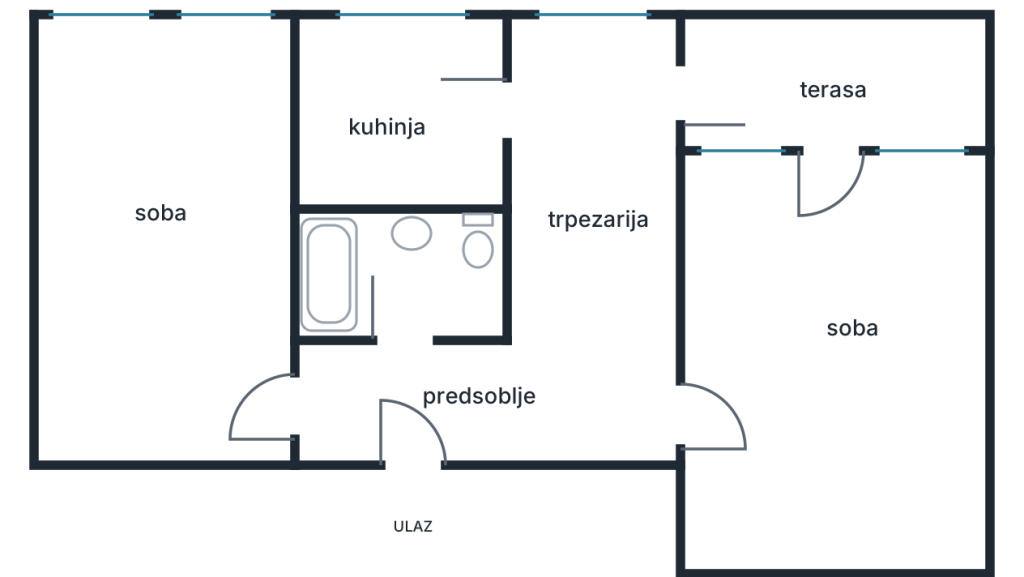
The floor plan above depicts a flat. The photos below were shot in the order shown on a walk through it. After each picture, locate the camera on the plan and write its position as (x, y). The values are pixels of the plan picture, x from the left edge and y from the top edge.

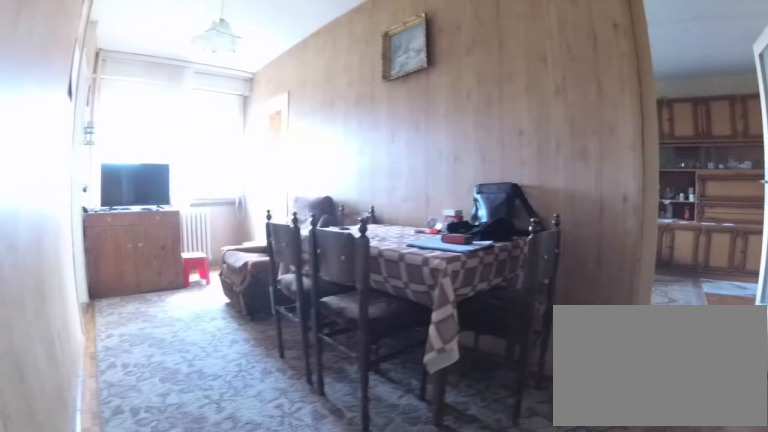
(522, 396)
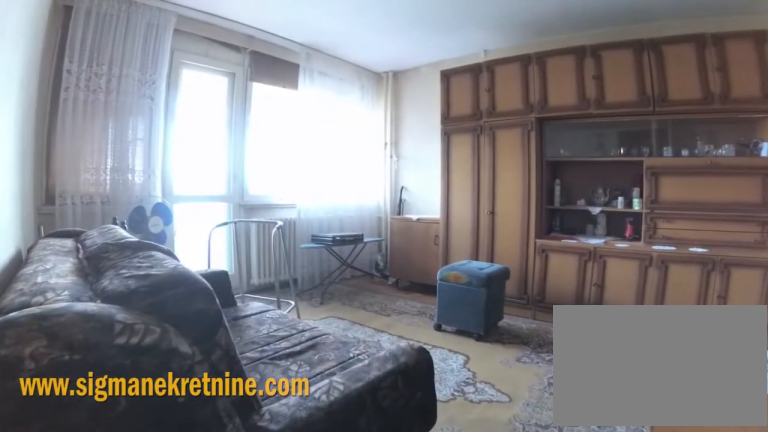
(667, 415)
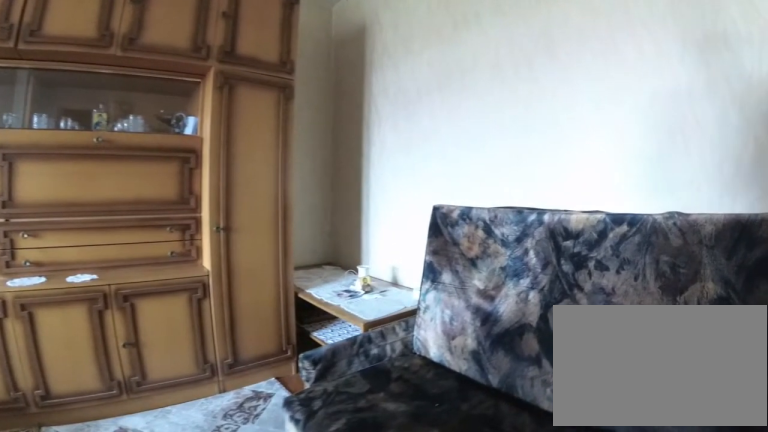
(772, 468)
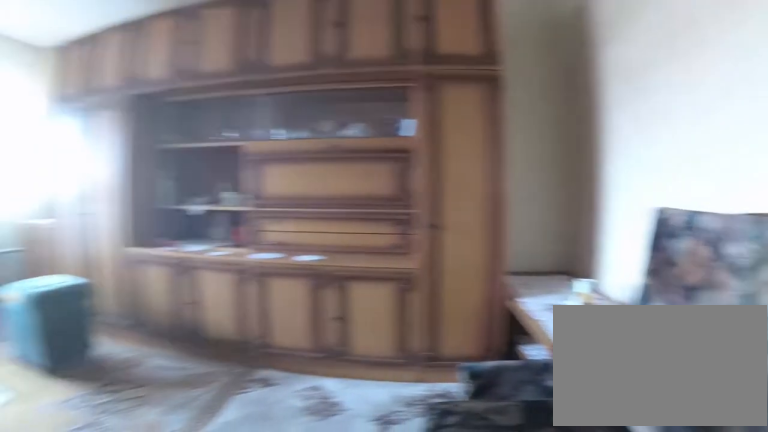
(788, 511)
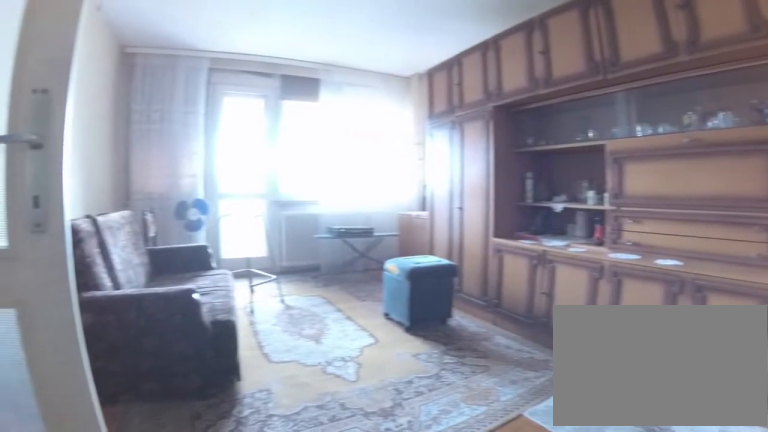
(814, 538)
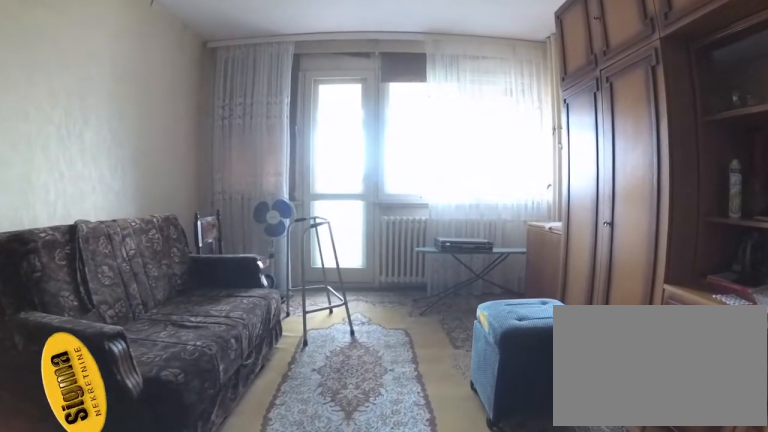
(841, 464)
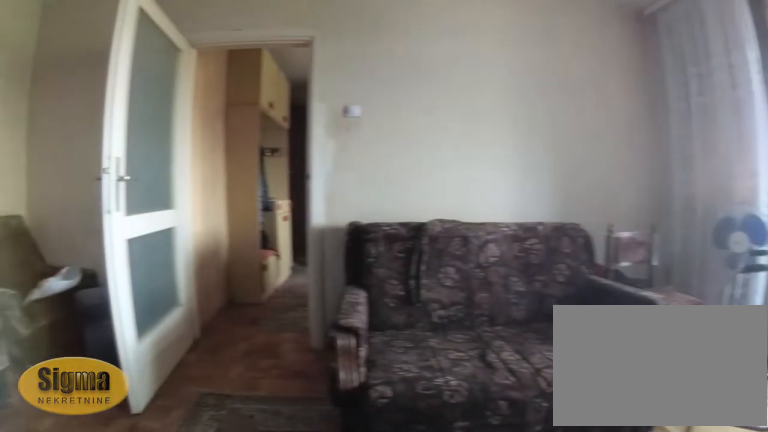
(855, 382)
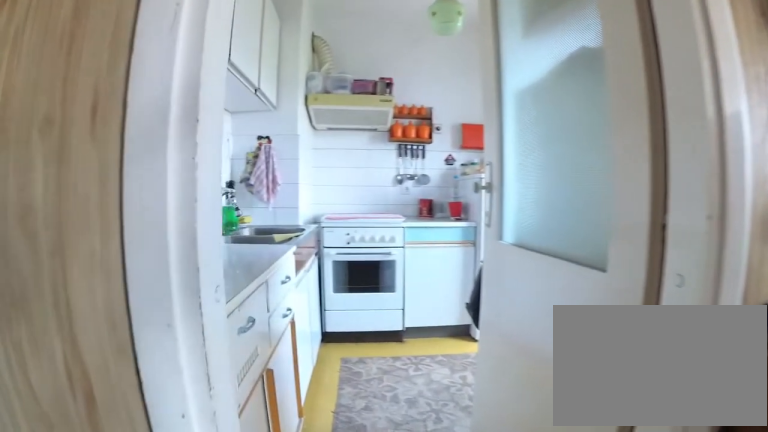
(572, 136)
